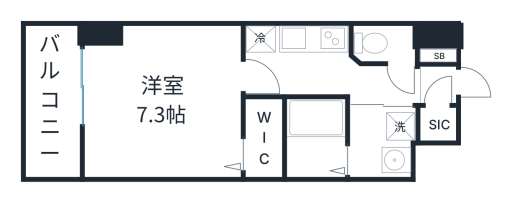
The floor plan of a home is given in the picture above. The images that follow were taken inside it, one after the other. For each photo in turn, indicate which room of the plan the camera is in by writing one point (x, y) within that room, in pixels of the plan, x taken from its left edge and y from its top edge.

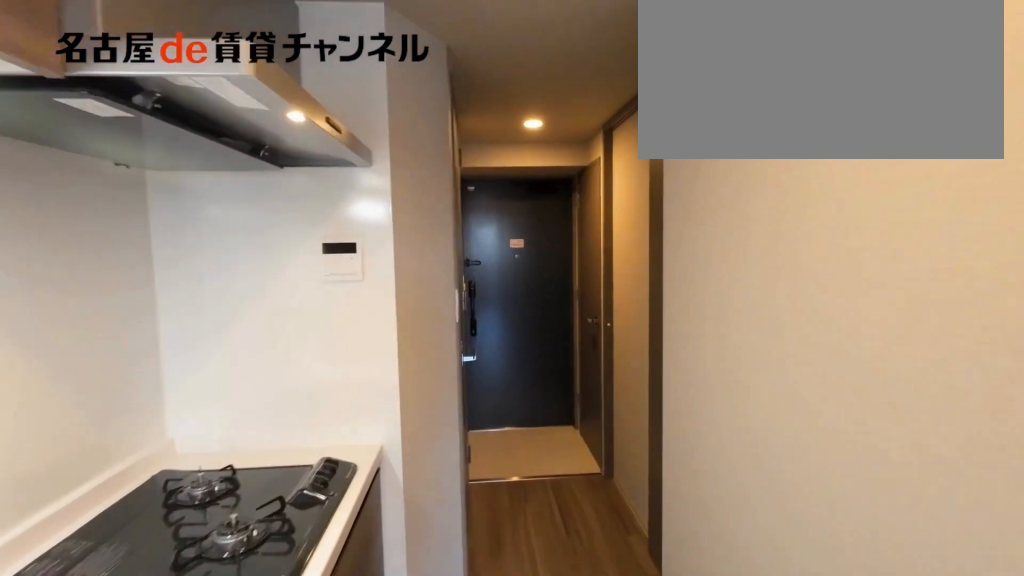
(329, 77)
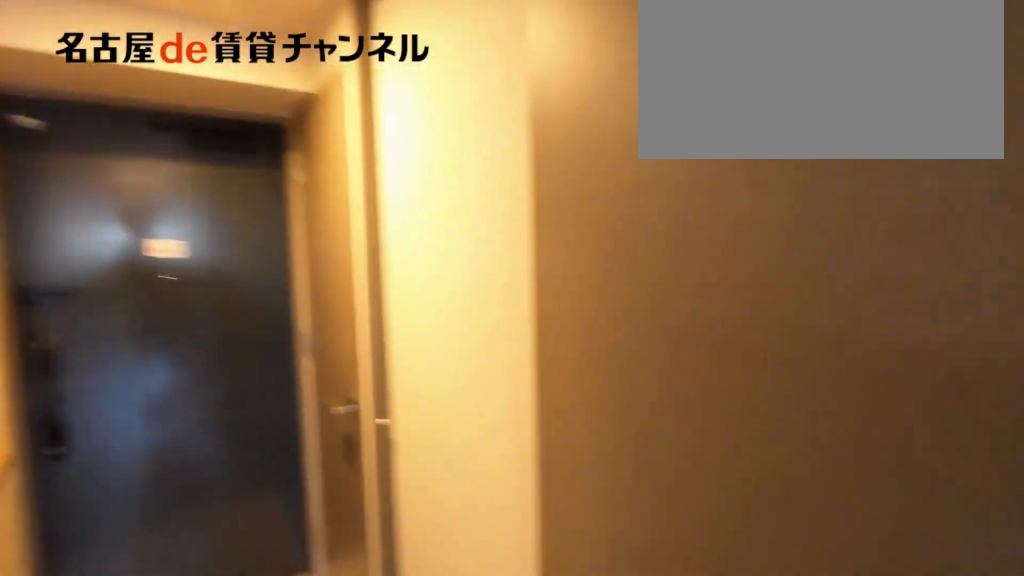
(329, 77)
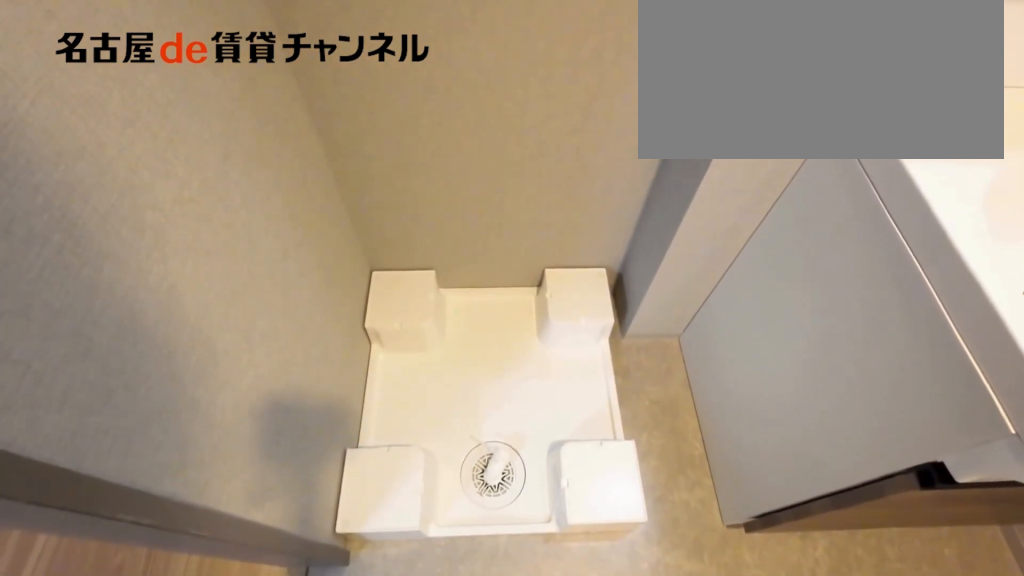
(382, 143)
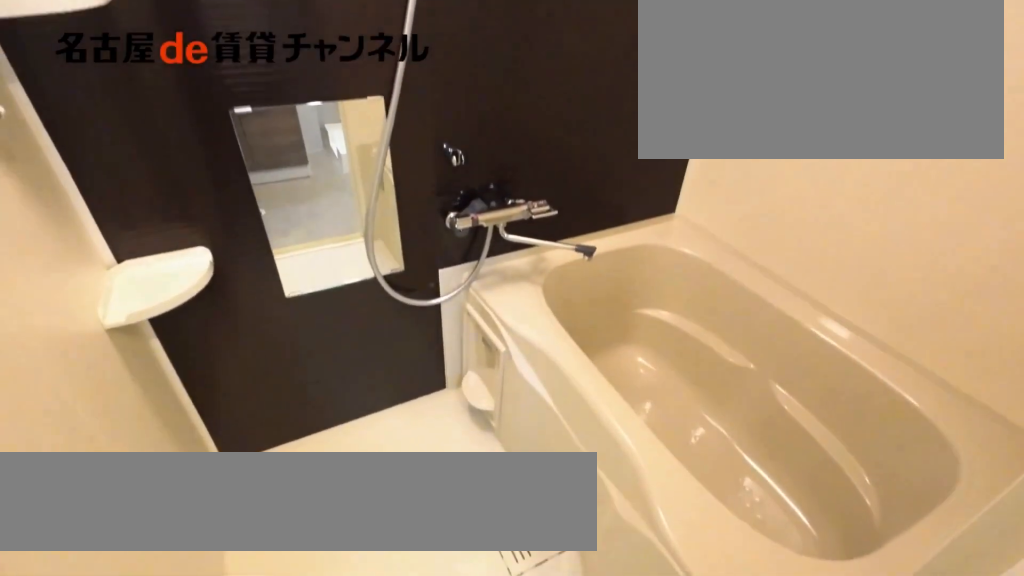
(315, 139)
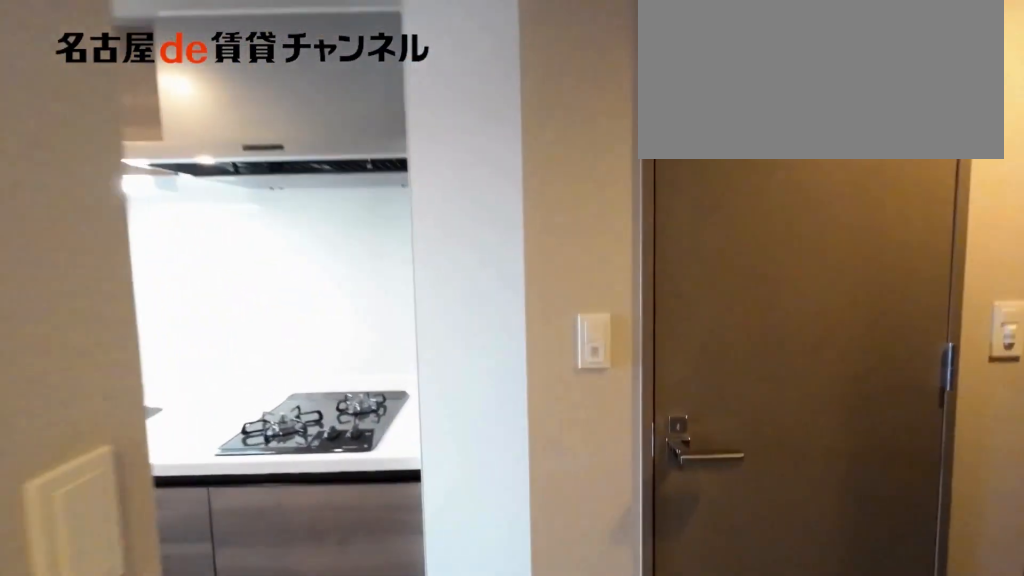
(329, 77)
